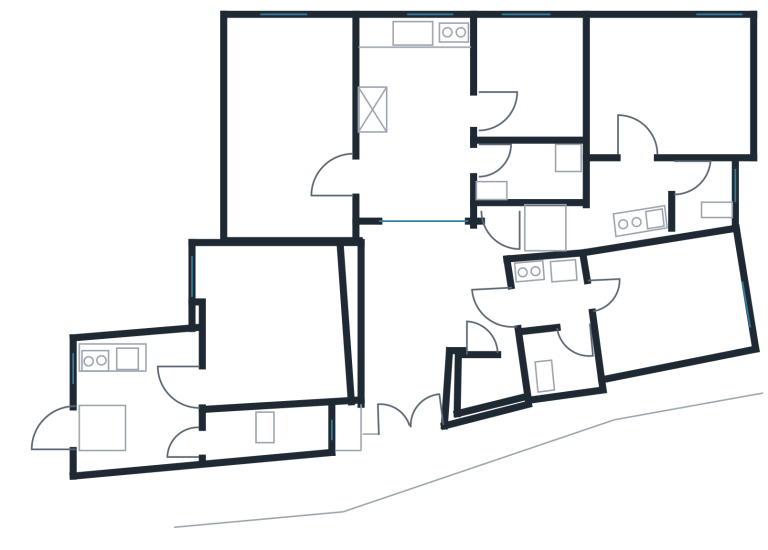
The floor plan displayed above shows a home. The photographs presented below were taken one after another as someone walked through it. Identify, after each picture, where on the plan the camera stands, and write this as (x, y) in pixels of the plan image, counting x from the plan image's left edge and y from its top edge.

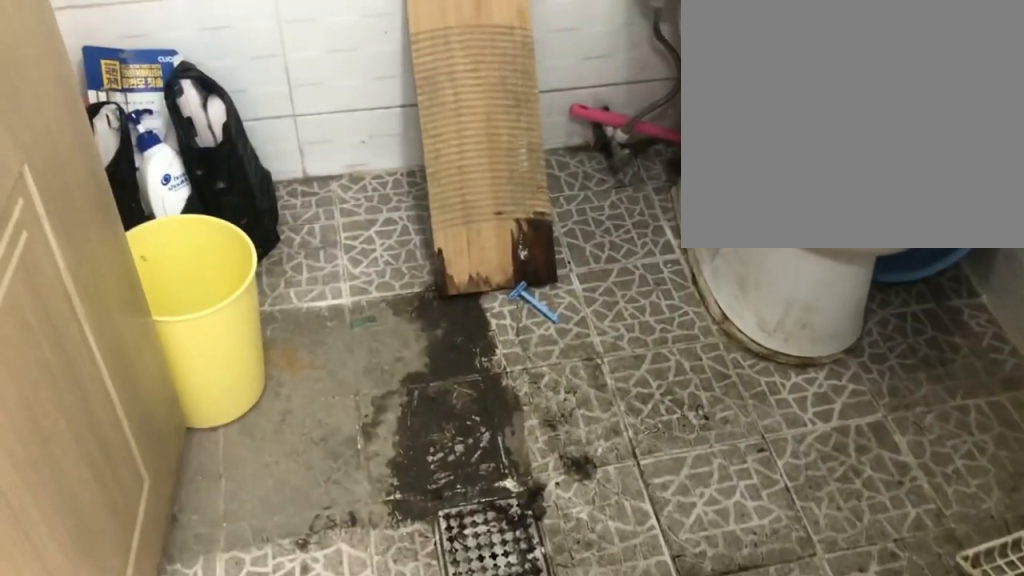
(567, 328)
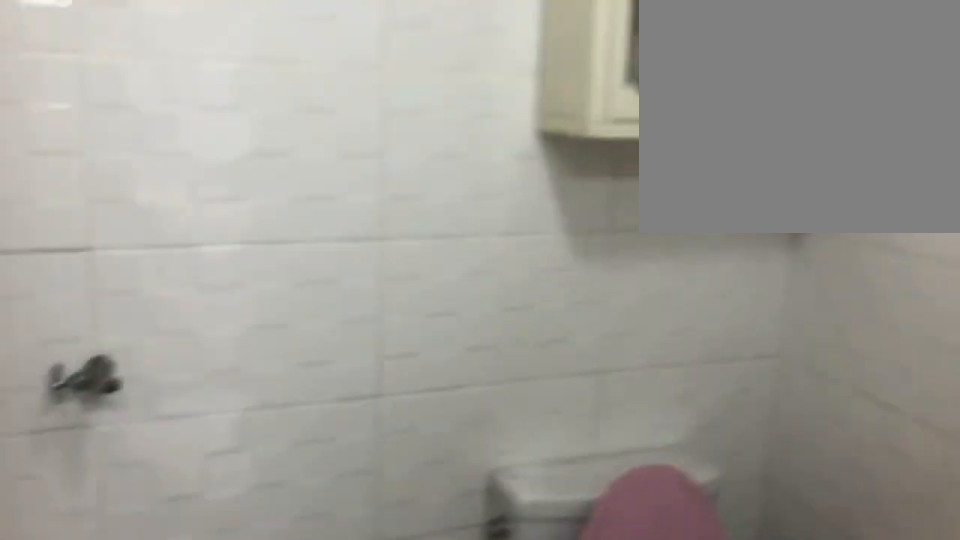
(566, 334)
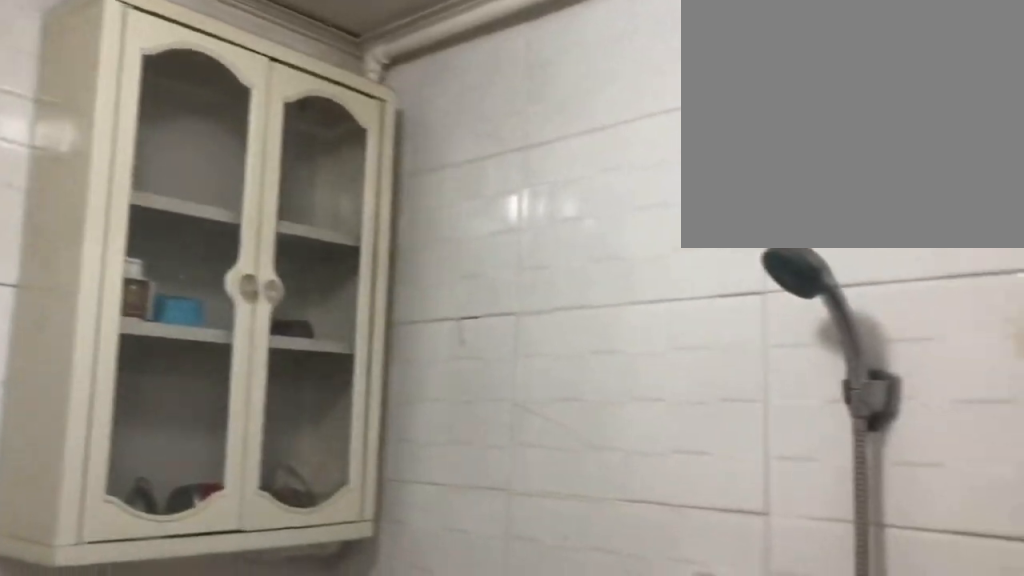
(567, 340)
